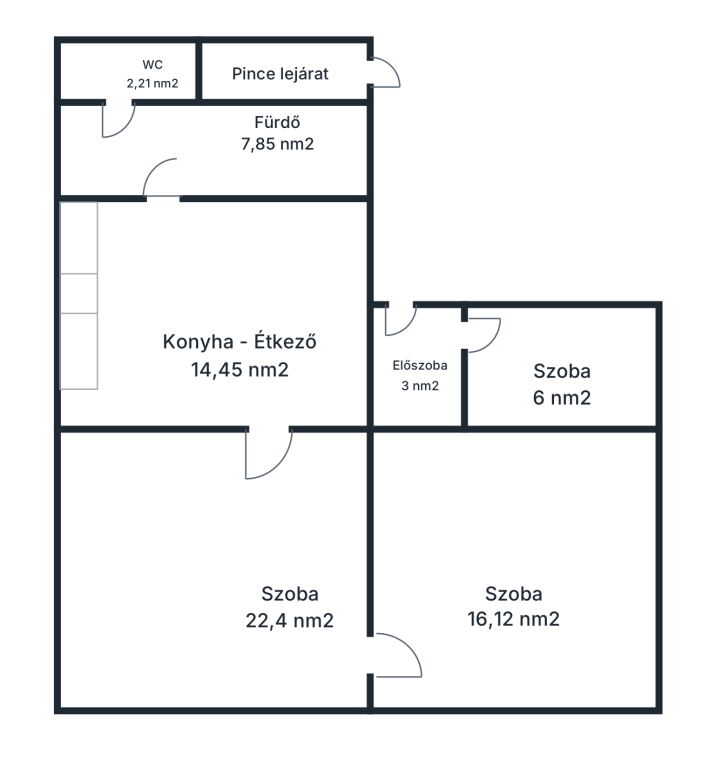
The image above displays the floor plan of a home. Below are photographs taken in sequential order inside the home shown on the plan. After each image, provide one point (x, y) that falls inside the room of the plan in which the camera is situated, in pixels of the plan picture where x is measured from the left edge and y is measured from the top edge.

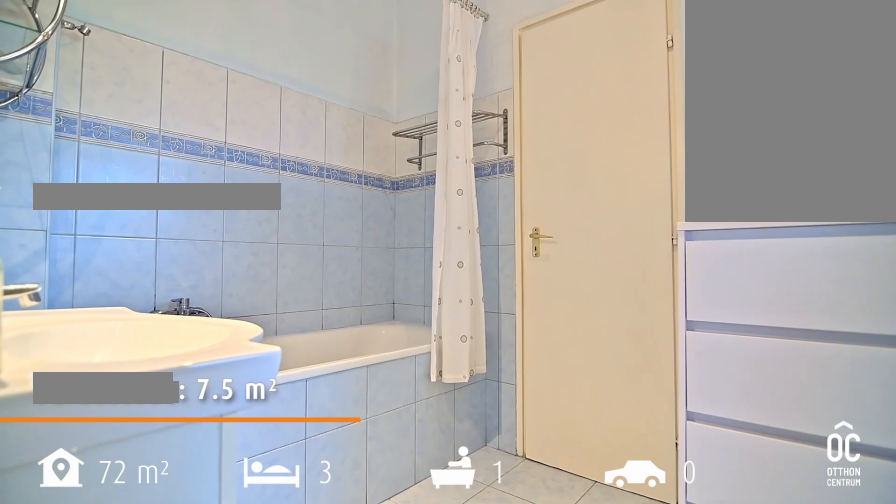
(209, 150)
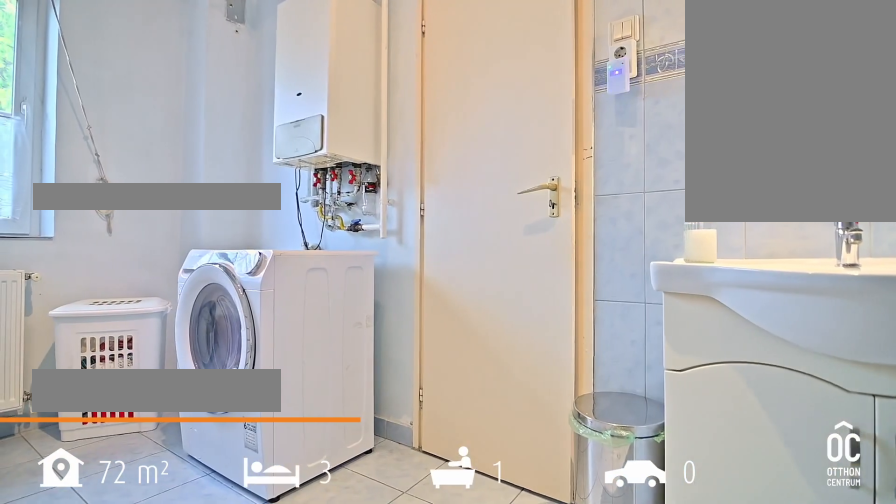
(209, 150)
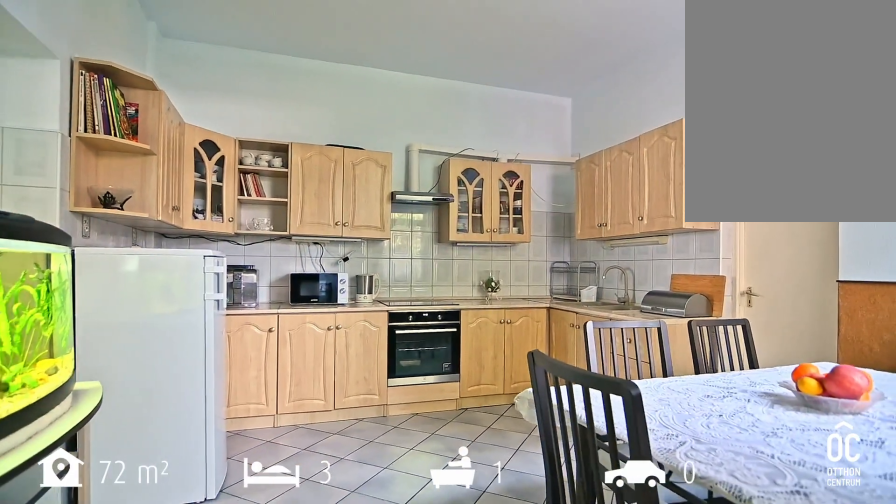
(218, 317)
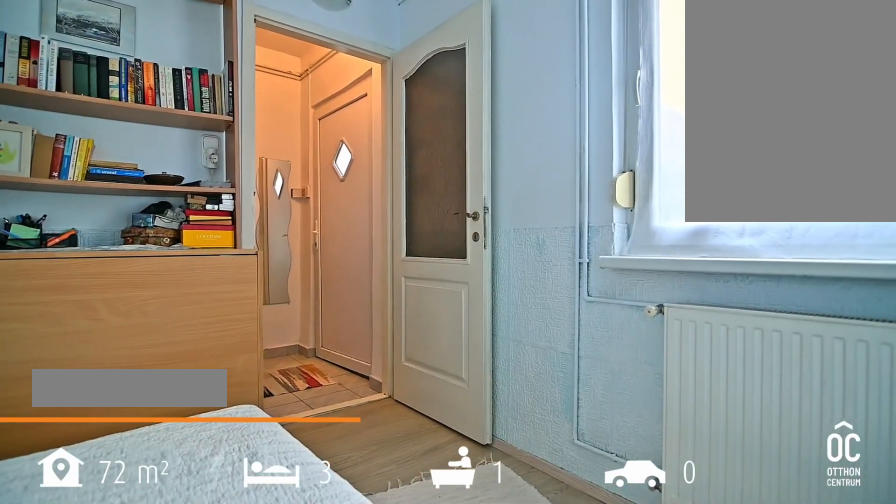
(558, 367)
